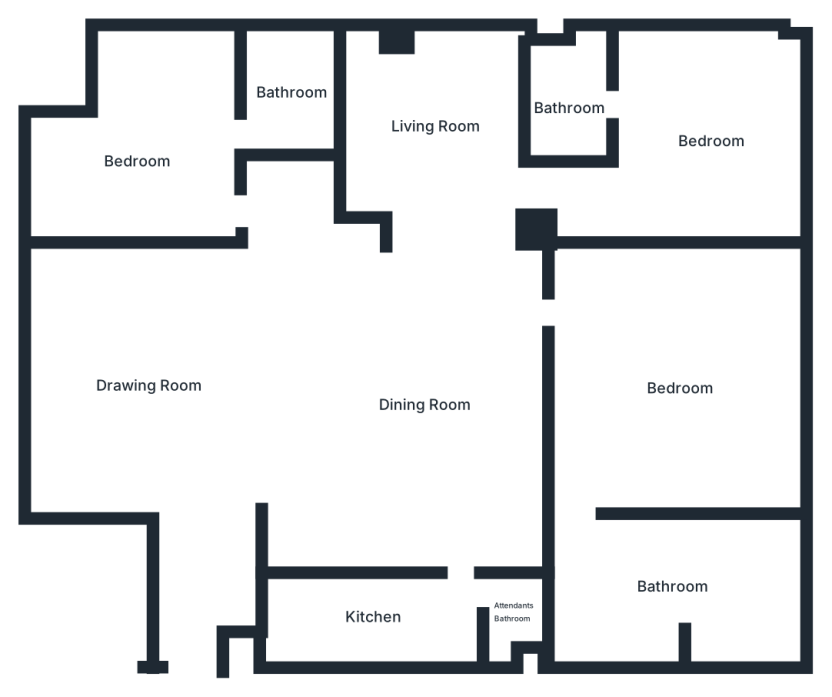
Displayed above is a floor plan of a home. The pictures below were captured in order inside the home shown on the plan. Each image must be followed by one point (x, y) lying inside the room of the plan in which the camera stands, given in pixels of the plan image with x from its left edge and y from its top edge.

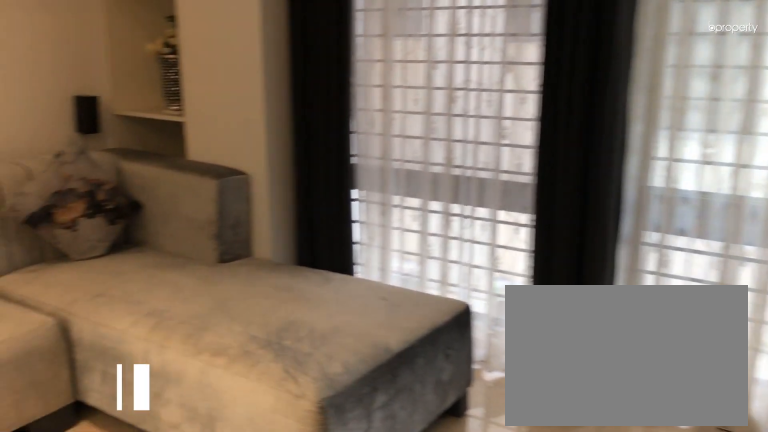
(433, 128)
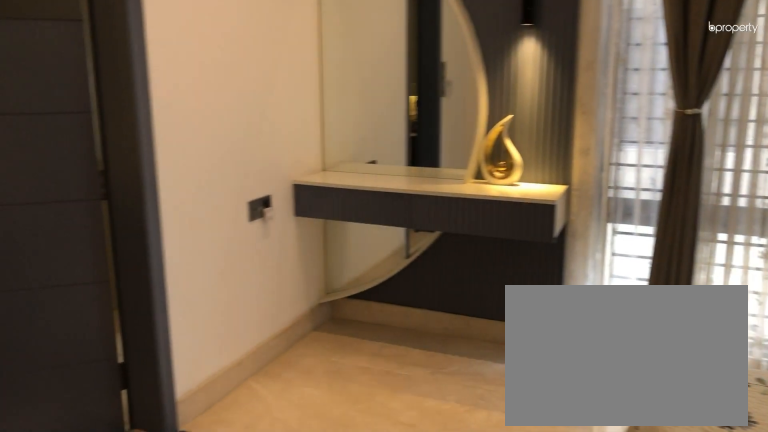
(711, 140)
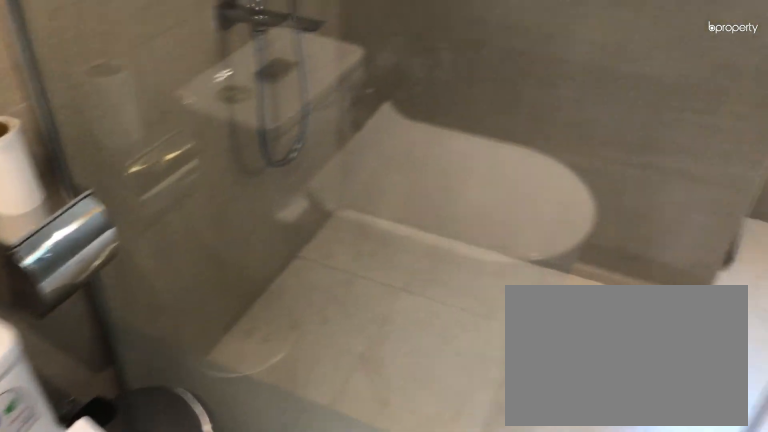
(568, 107)
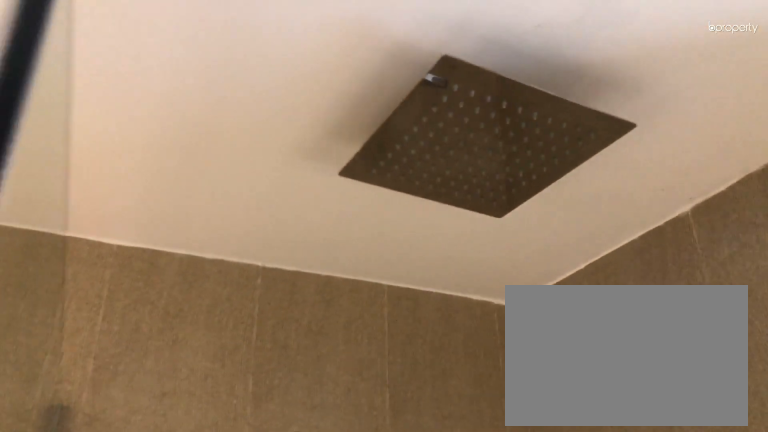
(568, 107)
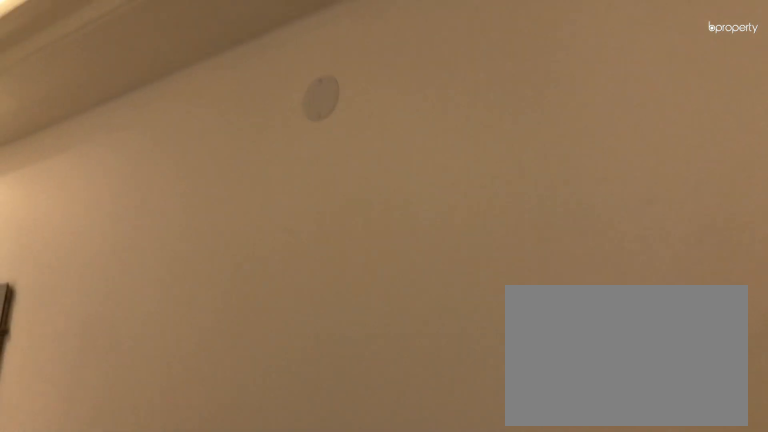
(682, 390)
